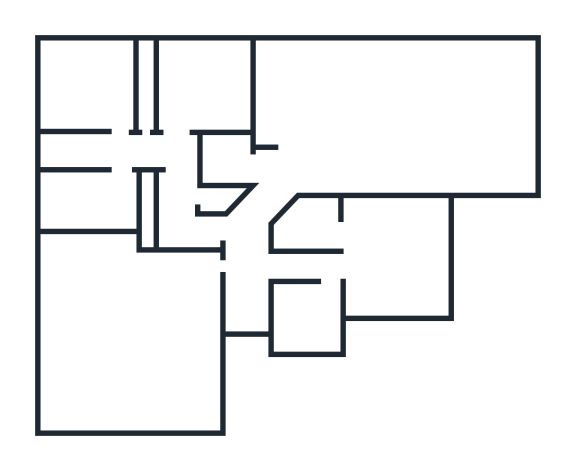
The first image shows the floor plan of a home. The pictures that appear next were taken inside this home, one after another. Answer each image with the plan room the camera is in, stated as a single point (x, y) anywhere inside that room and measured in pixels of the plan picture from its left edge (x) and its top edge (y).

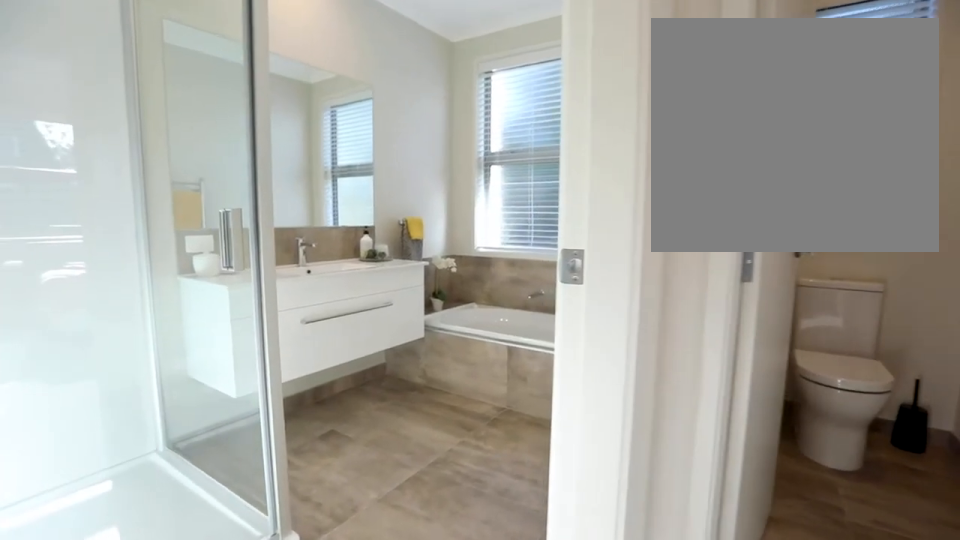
(87, 200)
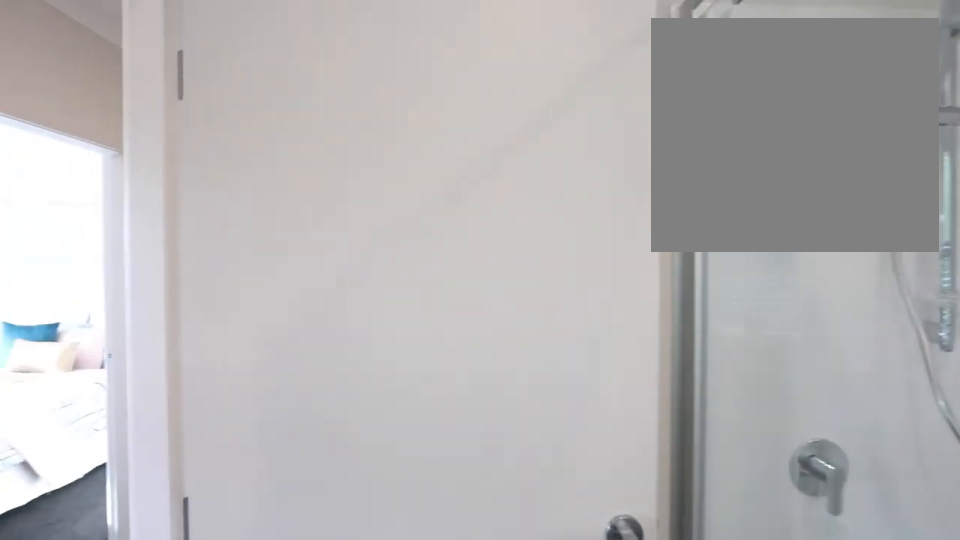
(87, 200)
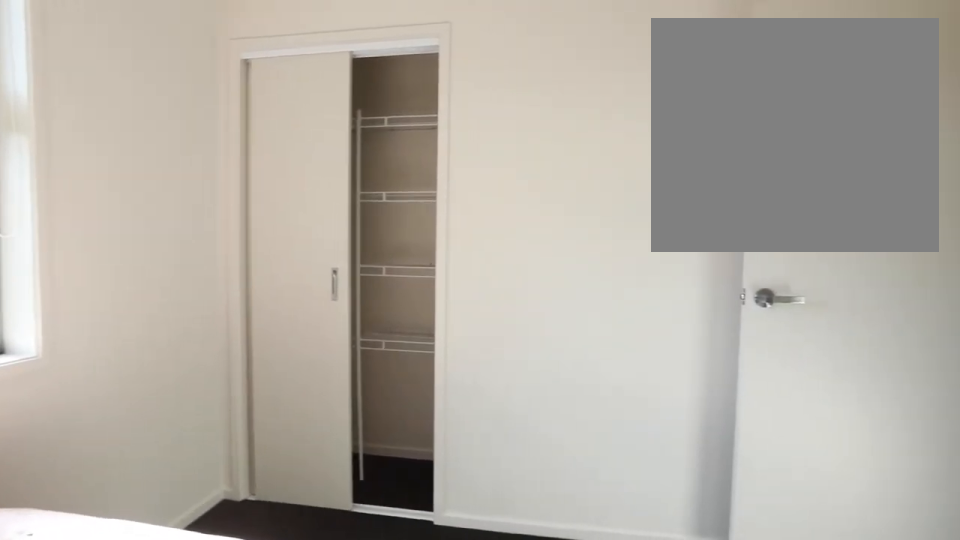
(87, 86)
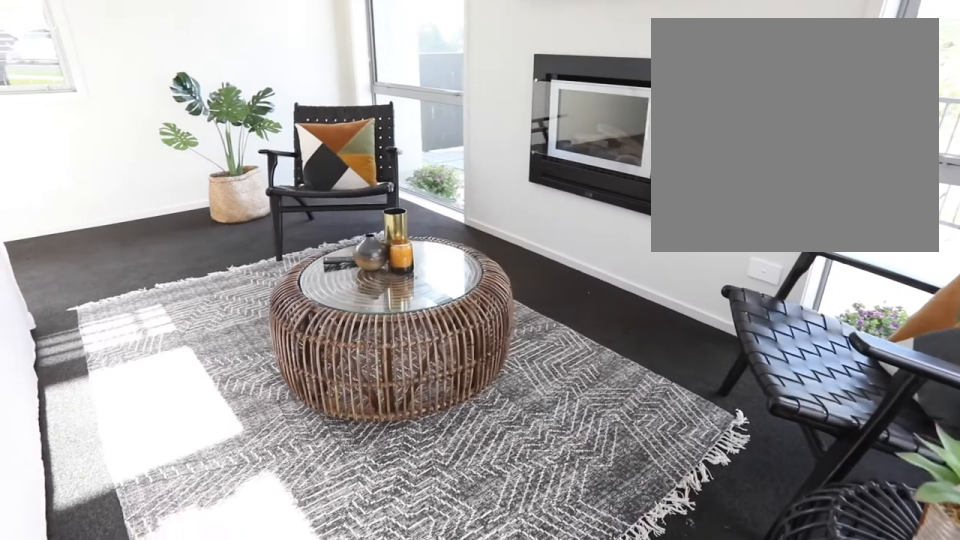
(404, 118)
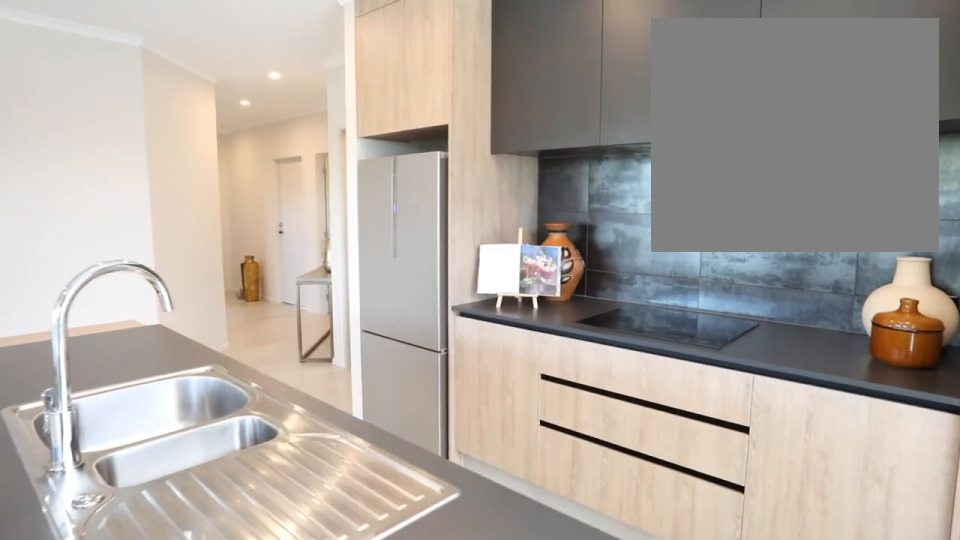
(407, 118)
